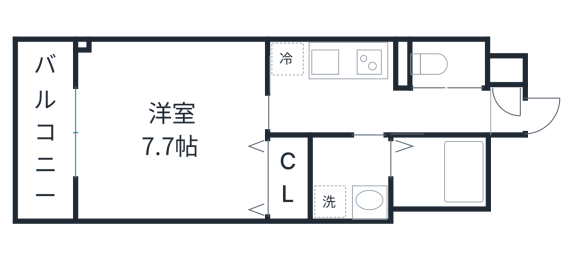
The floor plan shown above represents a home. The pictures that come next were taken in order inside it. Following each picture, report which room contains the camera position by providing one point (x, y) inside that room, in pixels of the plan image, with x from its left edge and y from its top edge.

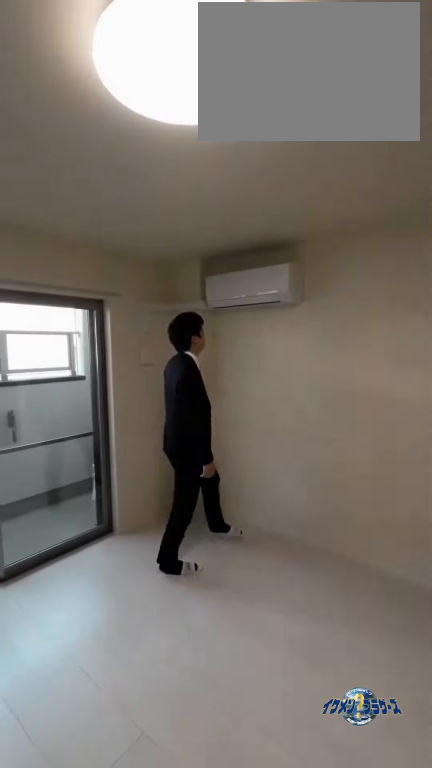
(172, 131)
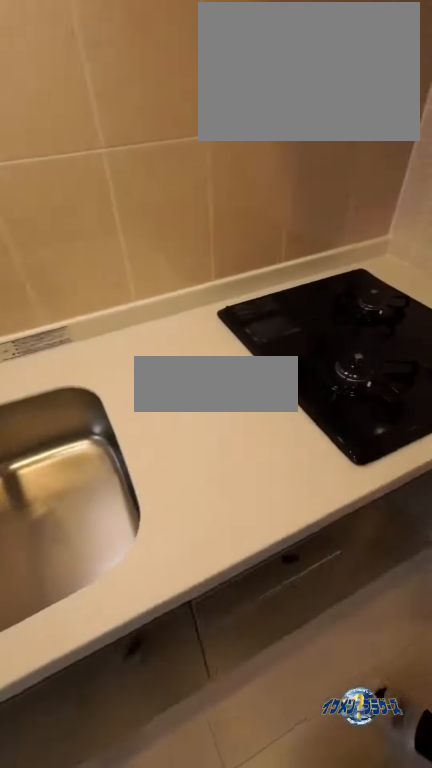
(326, 65)
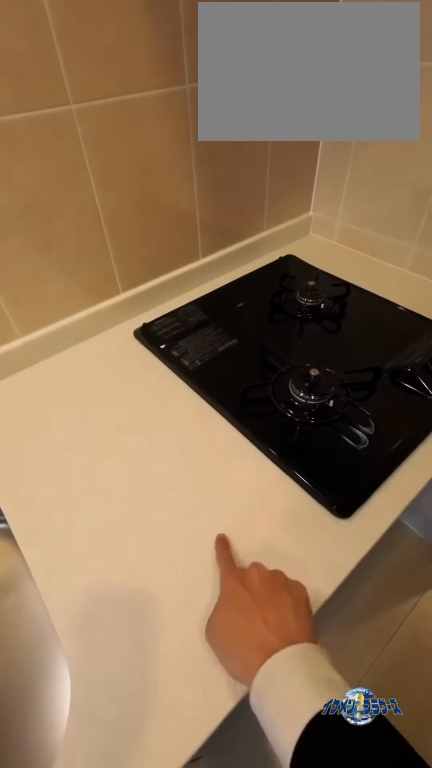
(326, 65)
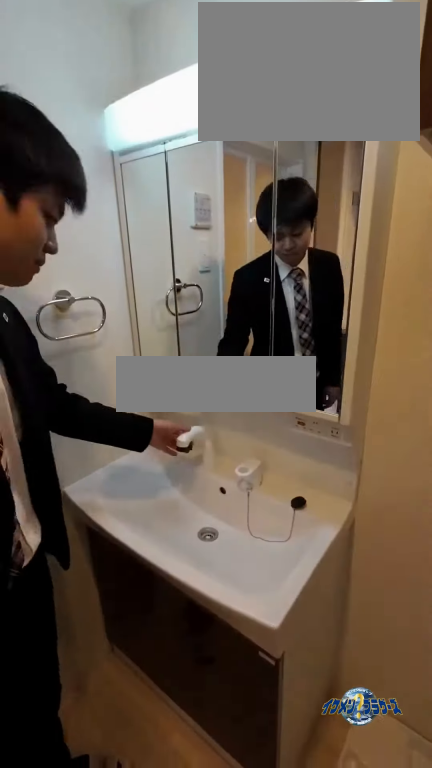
(354, 191)
